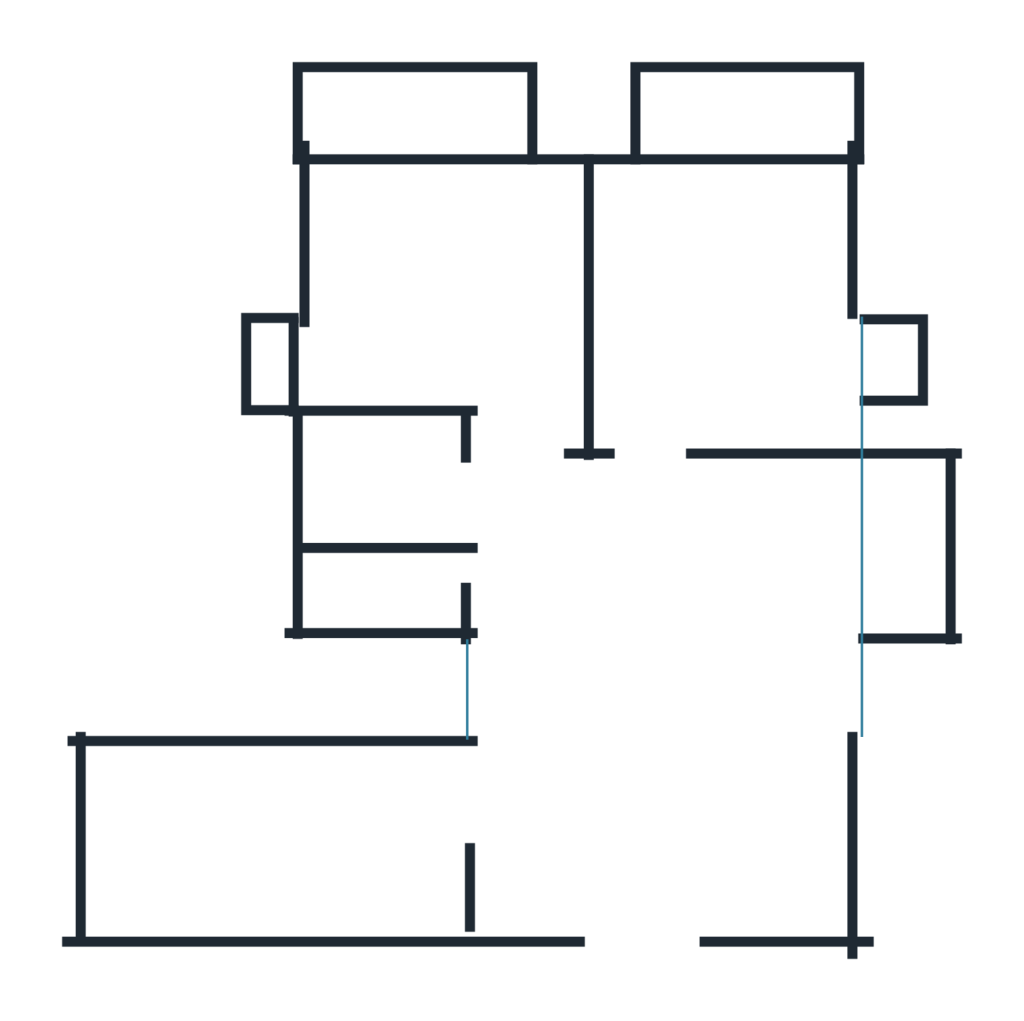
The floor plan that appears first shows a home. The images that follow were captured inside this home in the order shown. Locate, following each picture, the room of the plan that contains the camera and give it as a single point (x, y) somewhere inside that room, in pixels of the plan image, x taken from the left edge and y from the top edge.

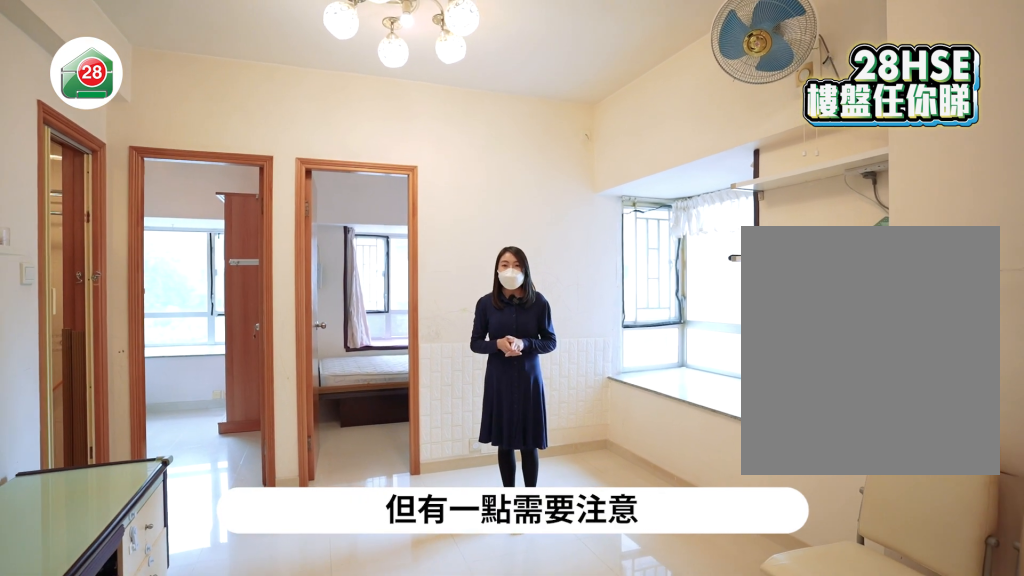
(668, 698)
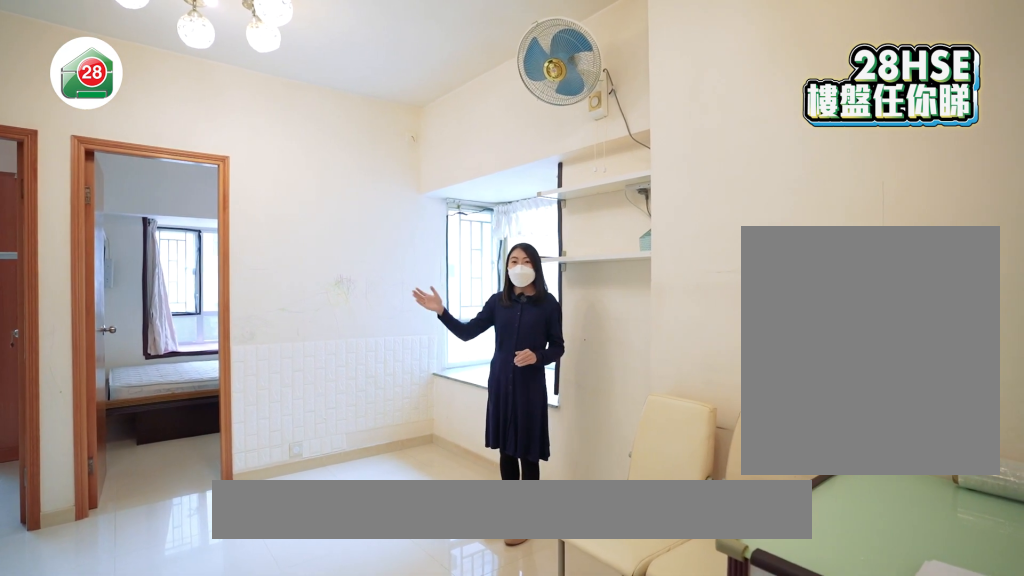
(668, 698)
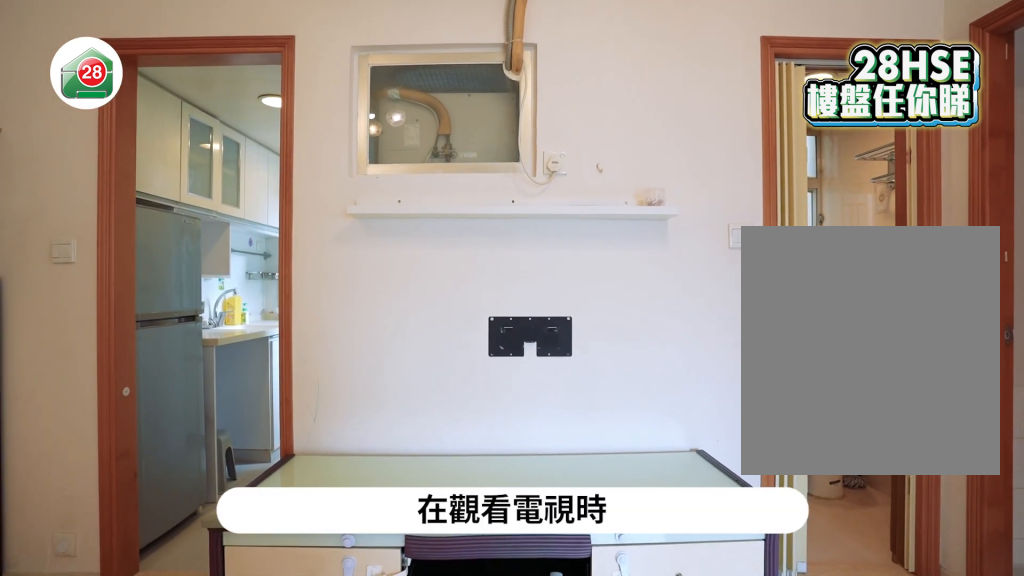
(666, 719)
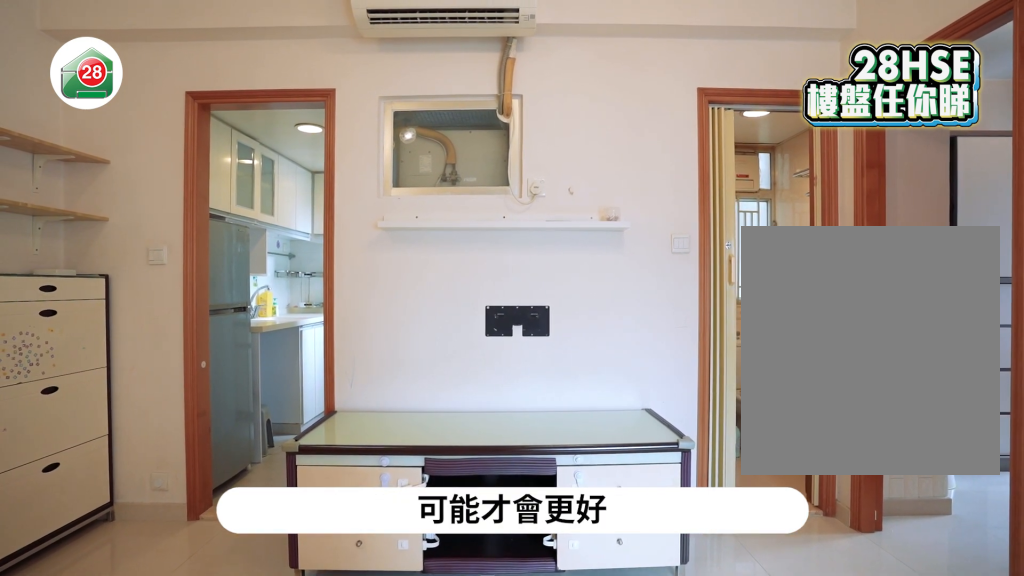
(666, 720)
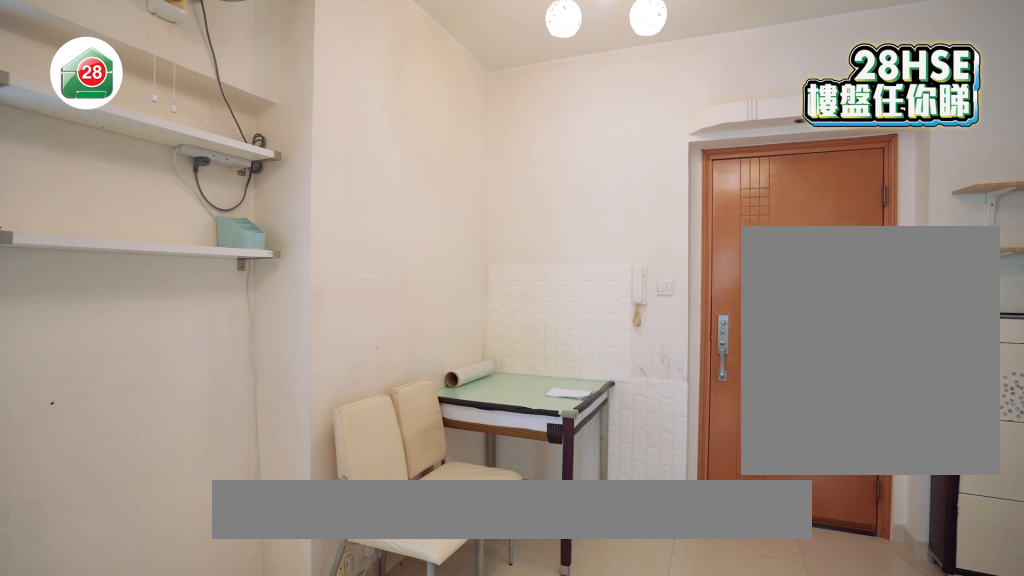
(667, 759)
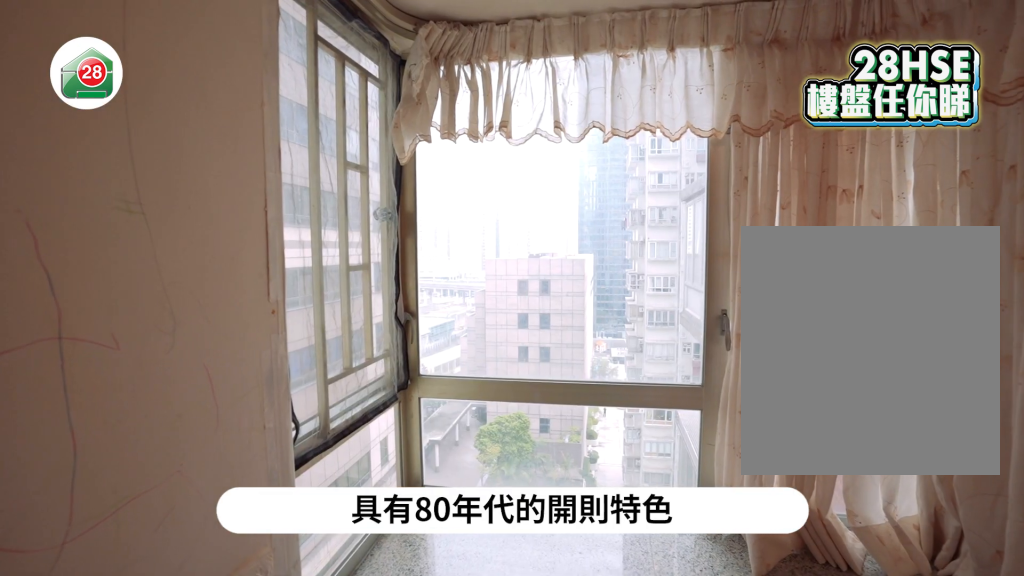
(666, 719)
